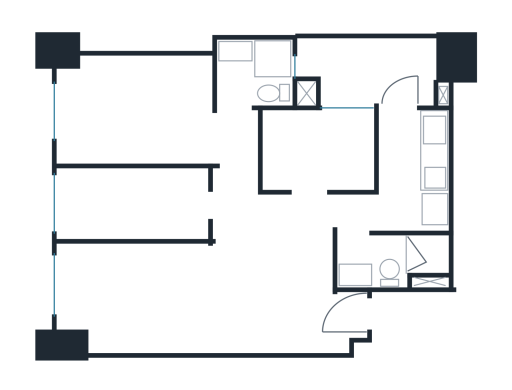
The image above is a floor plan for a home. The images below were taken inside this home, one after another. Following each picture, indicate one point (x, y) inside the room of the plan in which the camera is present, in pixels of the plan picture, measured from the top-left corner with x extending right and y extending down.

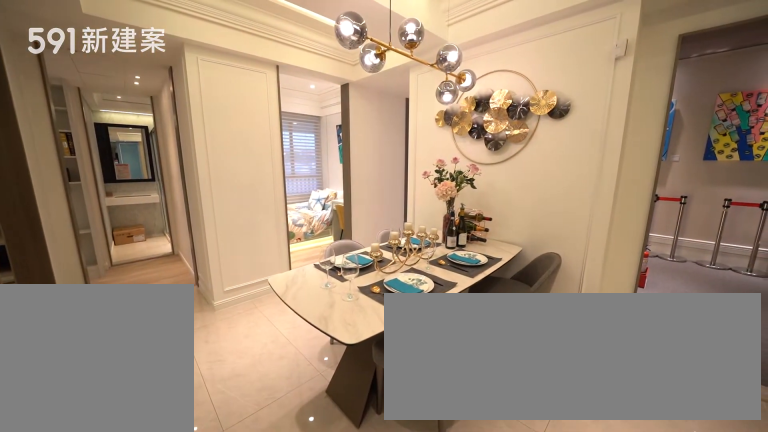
(273, 254)
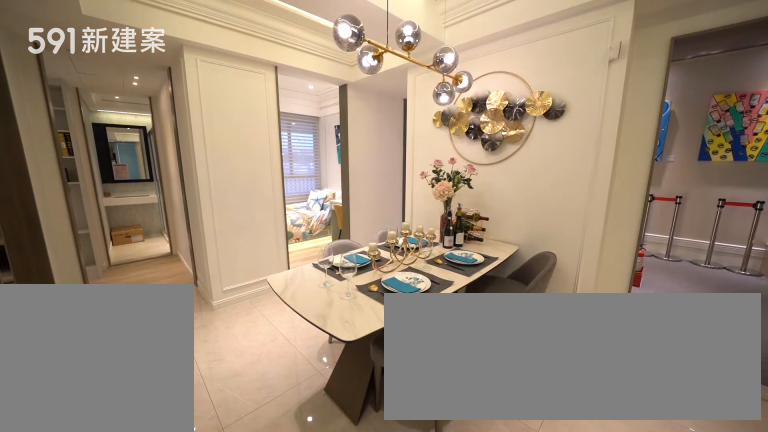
(273, 254)
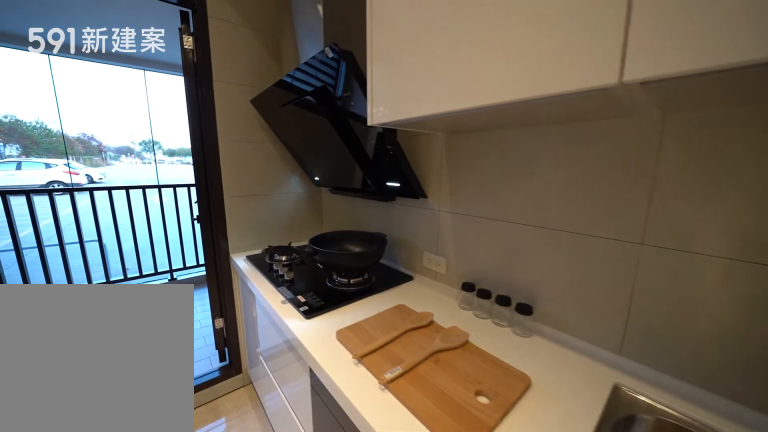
(414, 164)
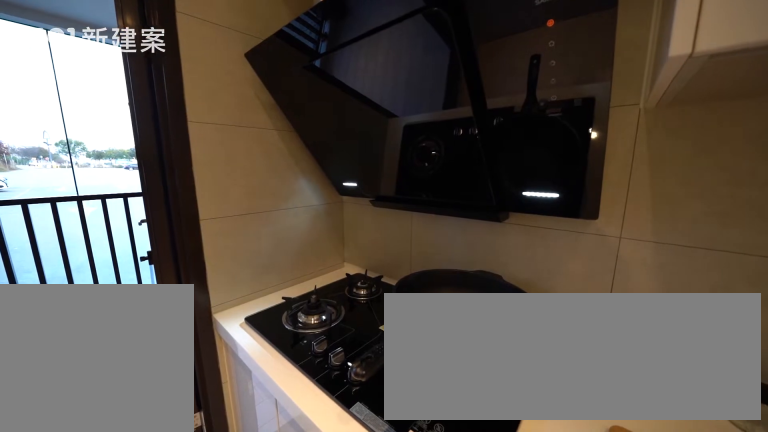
(414, 164)
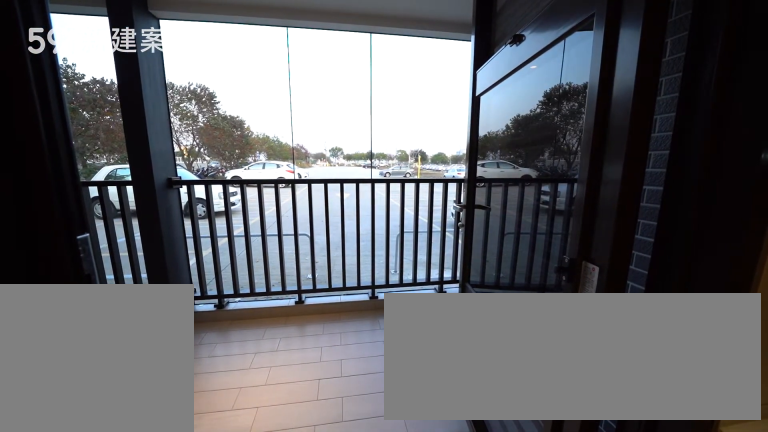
(372, 71)
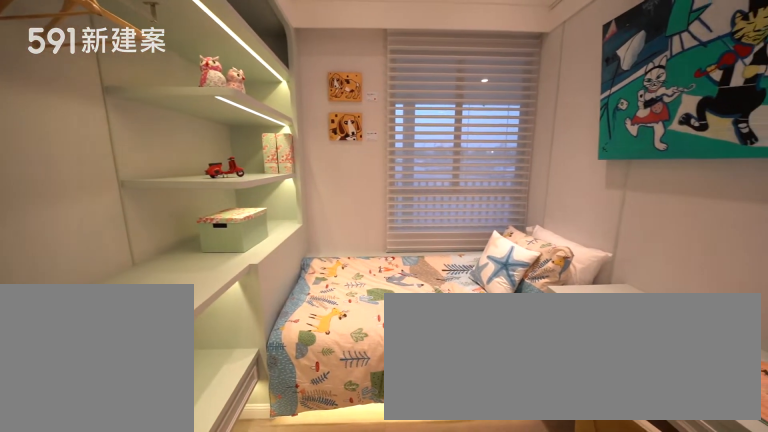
(319, 148)
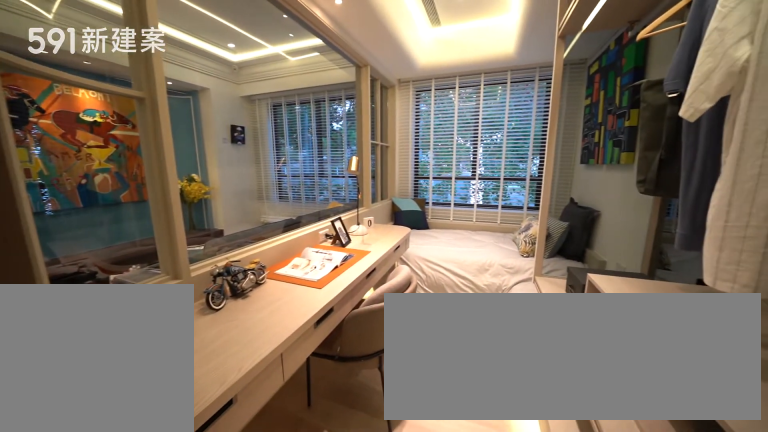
(128, 203)
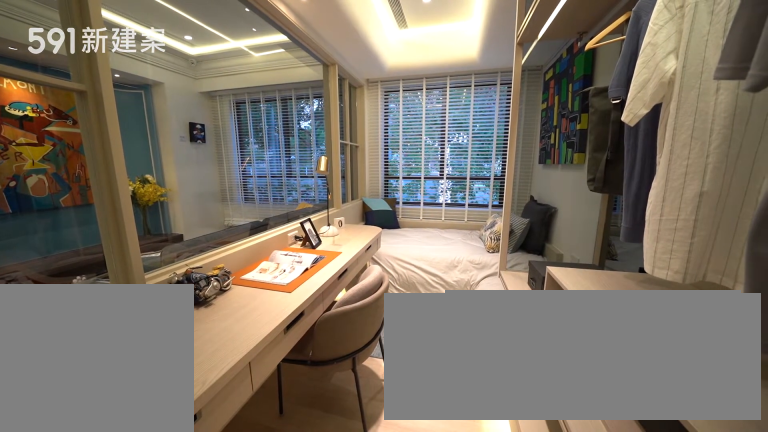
(128, 203)
